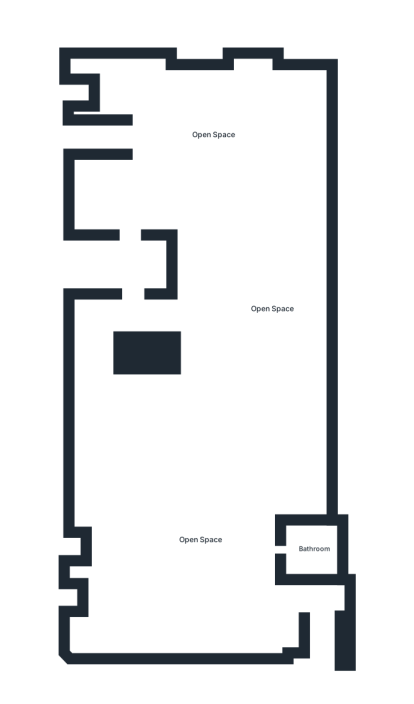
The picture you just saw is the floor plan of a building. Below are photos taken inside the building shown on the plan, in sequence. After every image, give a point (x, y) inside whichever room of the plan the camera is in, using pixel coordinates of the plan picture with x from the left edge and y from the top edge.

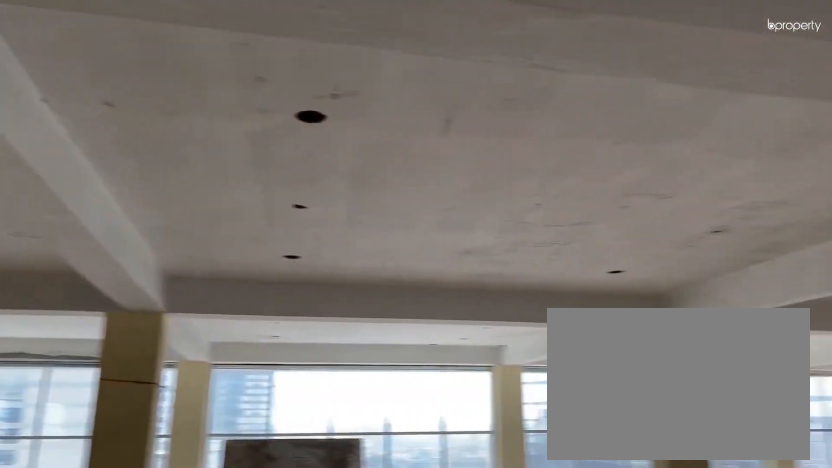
(270, 310)
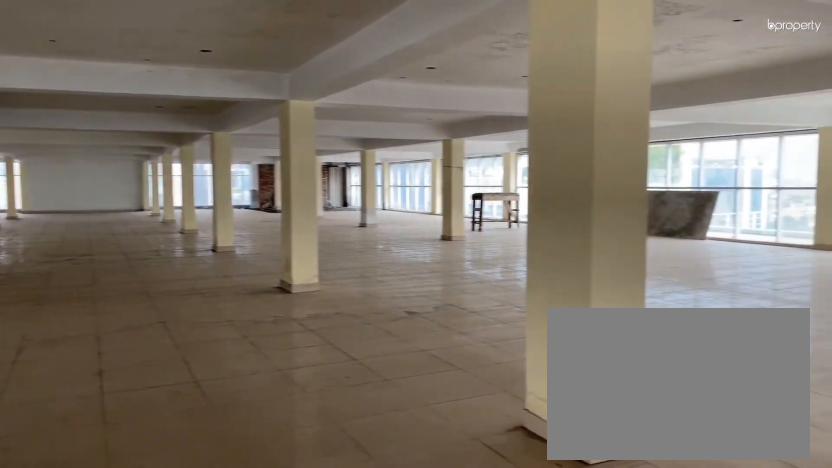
(271, 309)
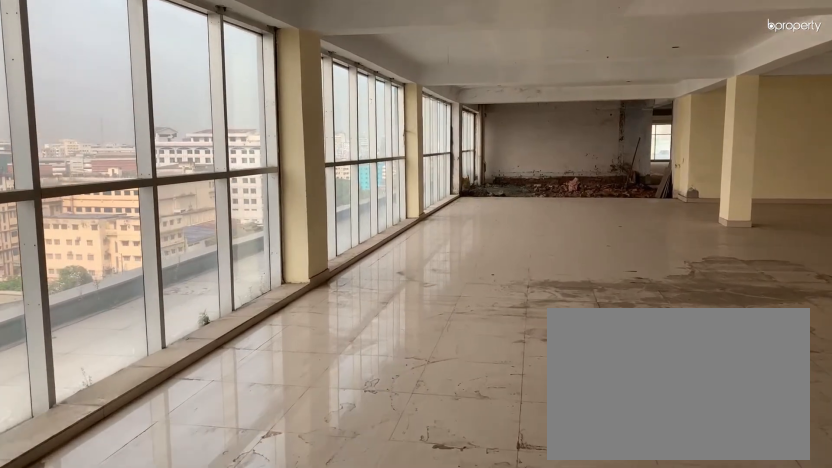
(199, 540)
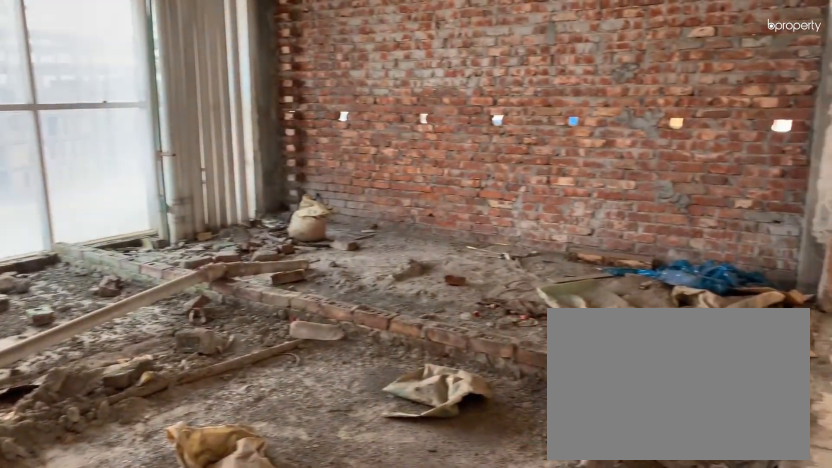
(314, 548)
